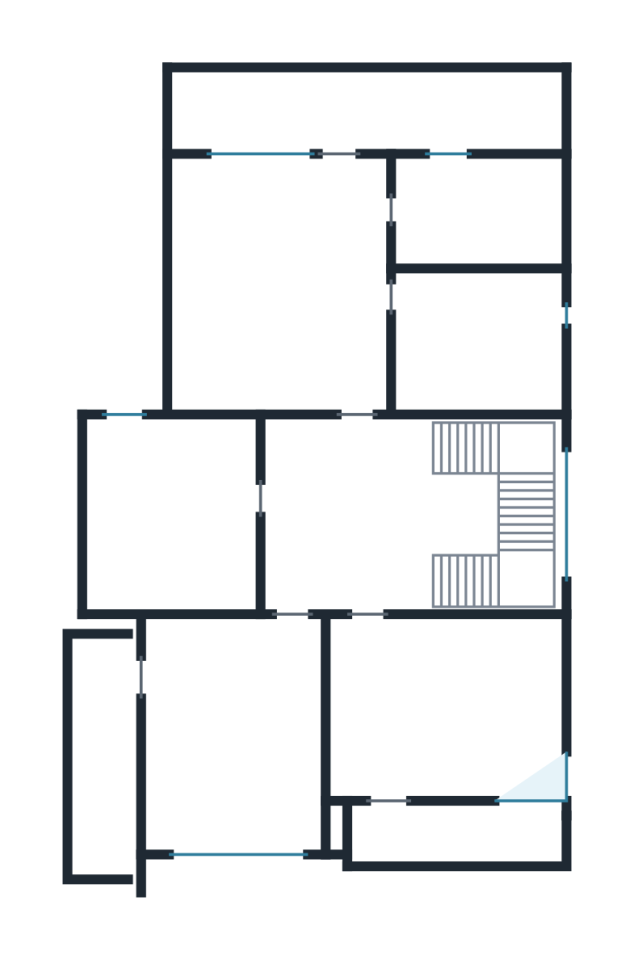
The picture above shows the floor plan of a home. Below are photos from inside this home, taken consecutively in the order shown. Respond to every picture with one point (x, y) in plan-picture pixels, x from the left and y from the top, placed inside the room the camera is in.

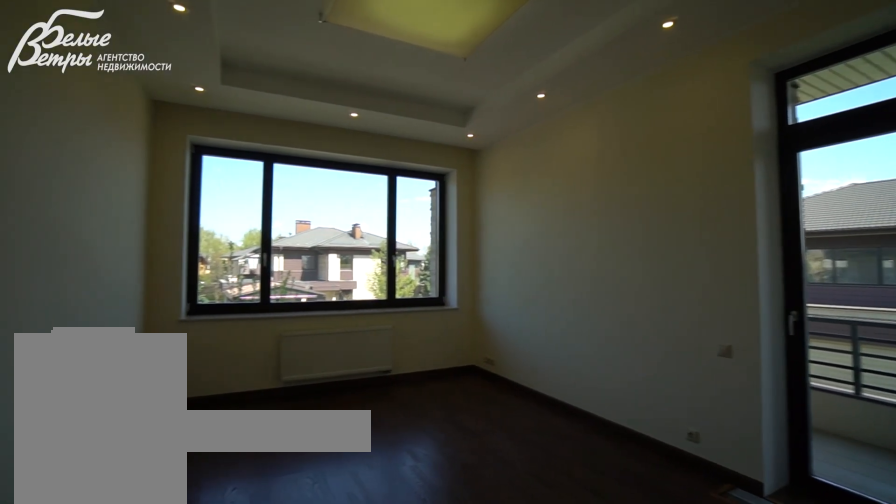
(232, 733)
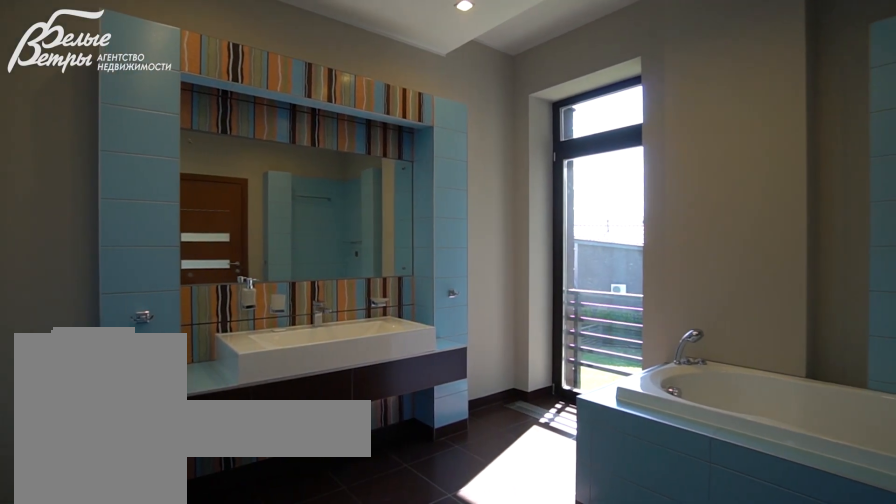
(170, 516)
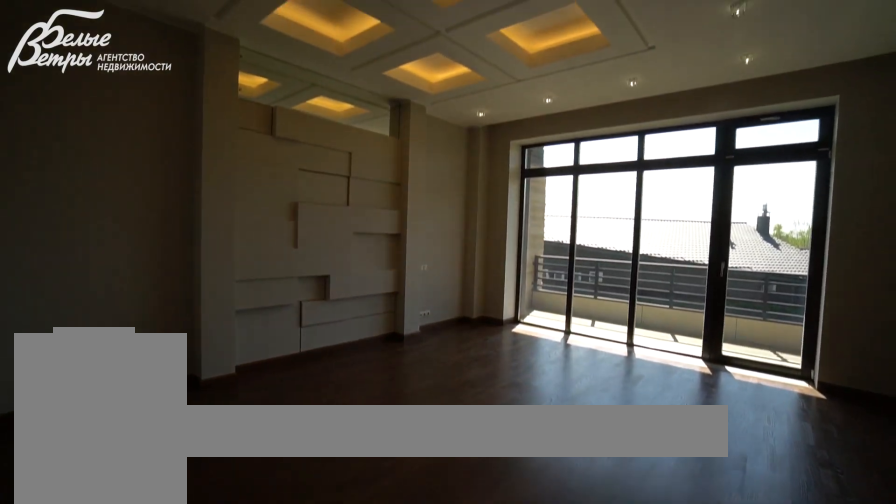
(274, 283)
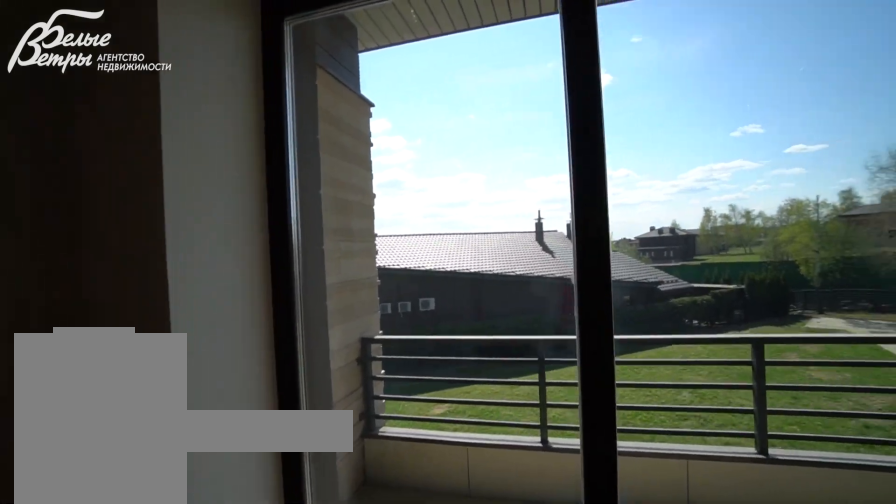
(277, 284)
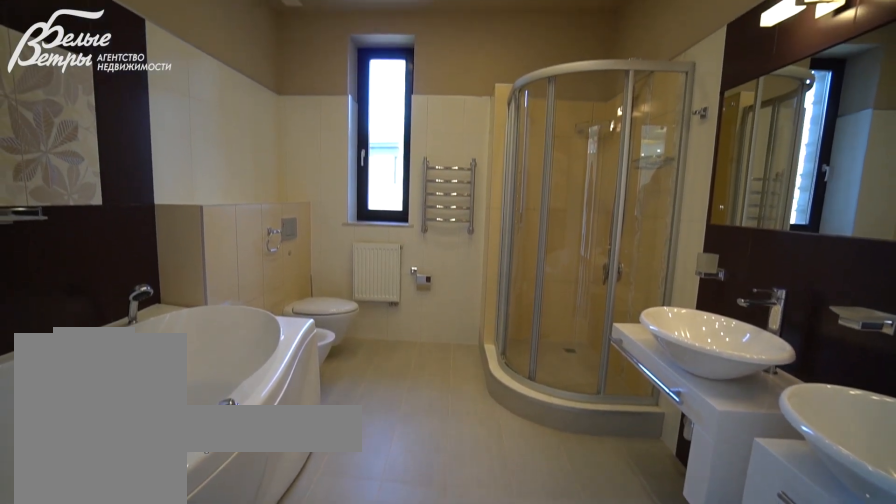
(474, 335)
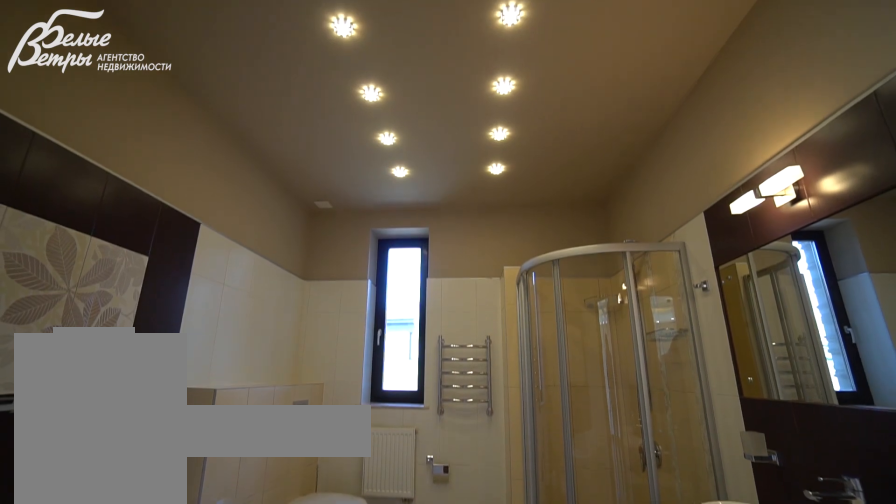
(474, 335)
